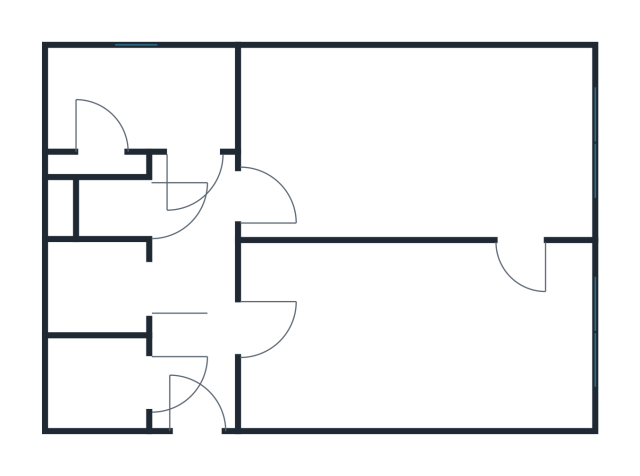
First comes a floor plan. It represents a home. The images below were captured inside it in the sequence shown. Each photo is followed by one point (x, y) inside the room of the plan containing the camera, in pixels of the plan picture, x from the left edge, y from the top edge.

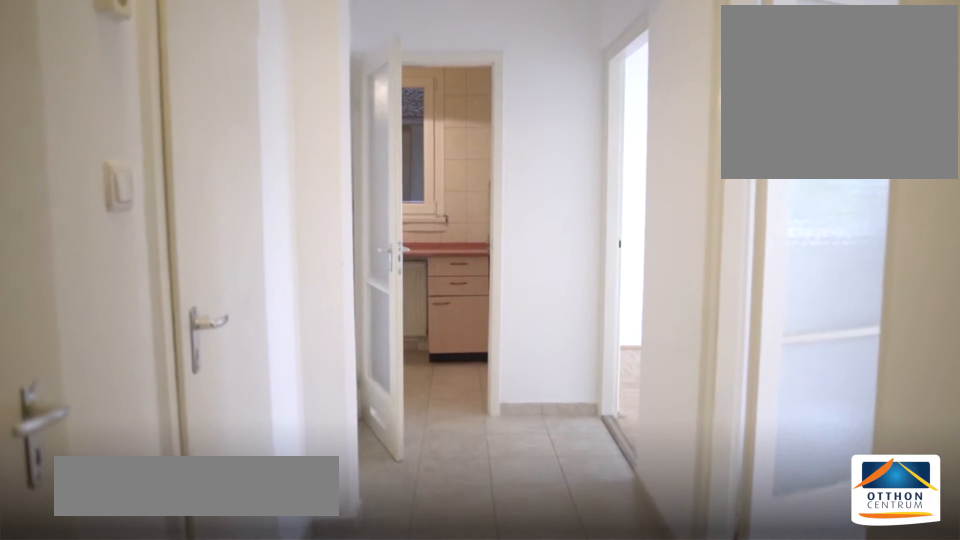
(197, 385)
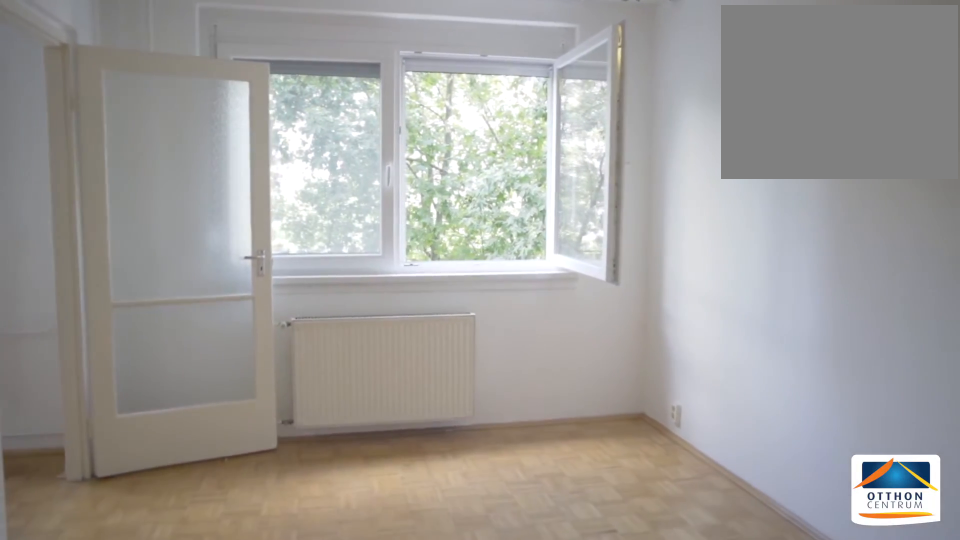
(403, 342)
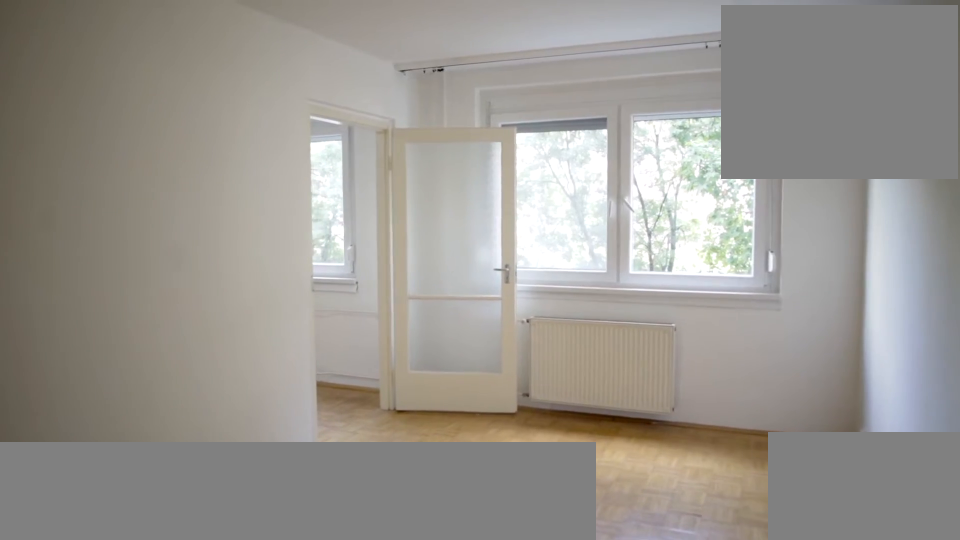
(403, 342)
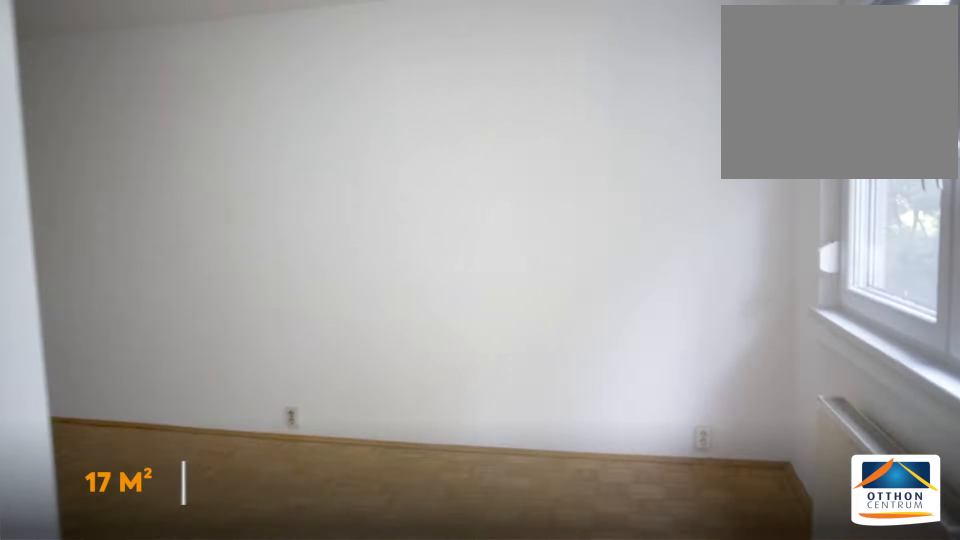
(429, 141)
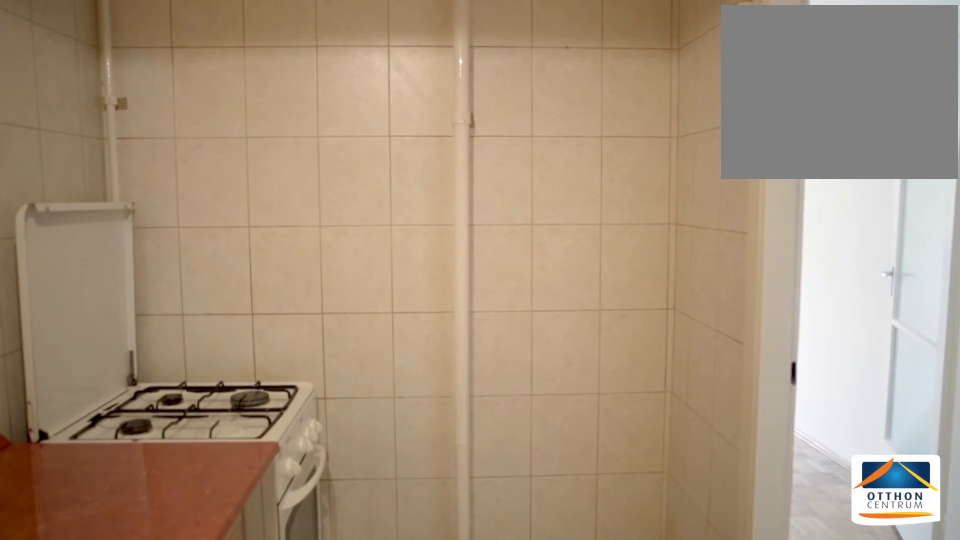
(152, 101)
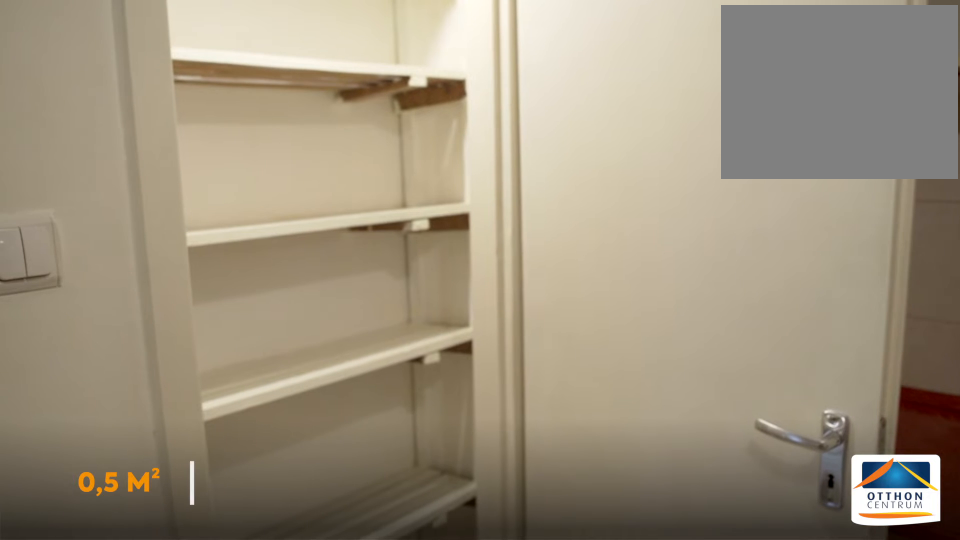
(106, 150)
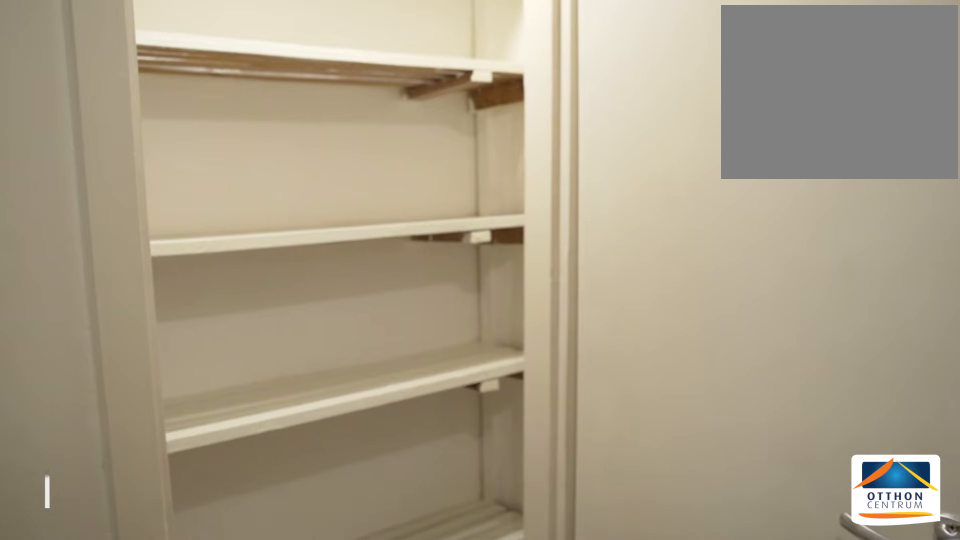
(106, 150)
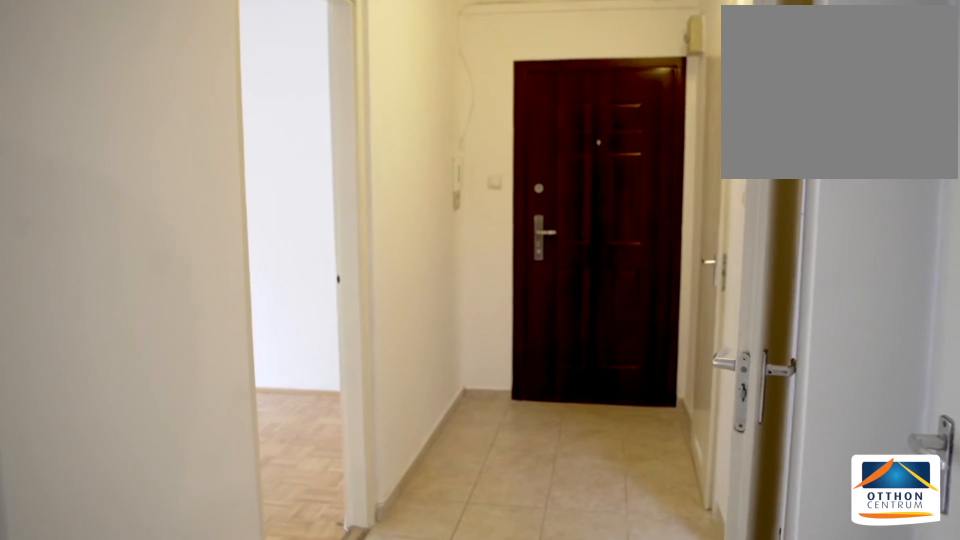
(193, 226)
